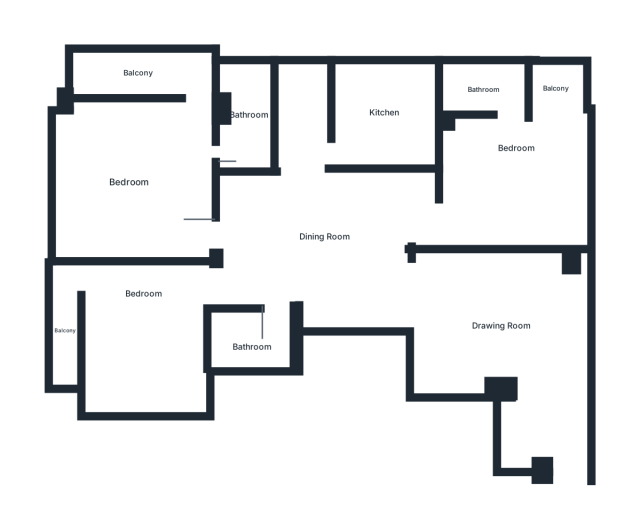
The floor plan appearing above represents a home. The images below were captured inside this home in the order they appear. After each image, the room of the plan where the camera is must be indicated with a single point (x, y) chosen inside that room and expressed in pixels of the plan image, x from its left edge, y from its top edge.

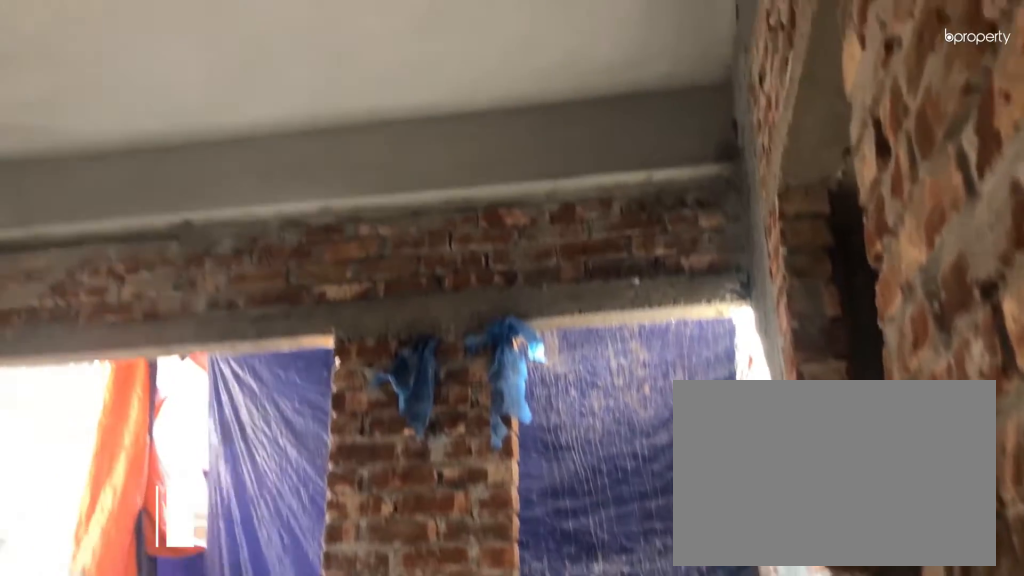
(128, 180)
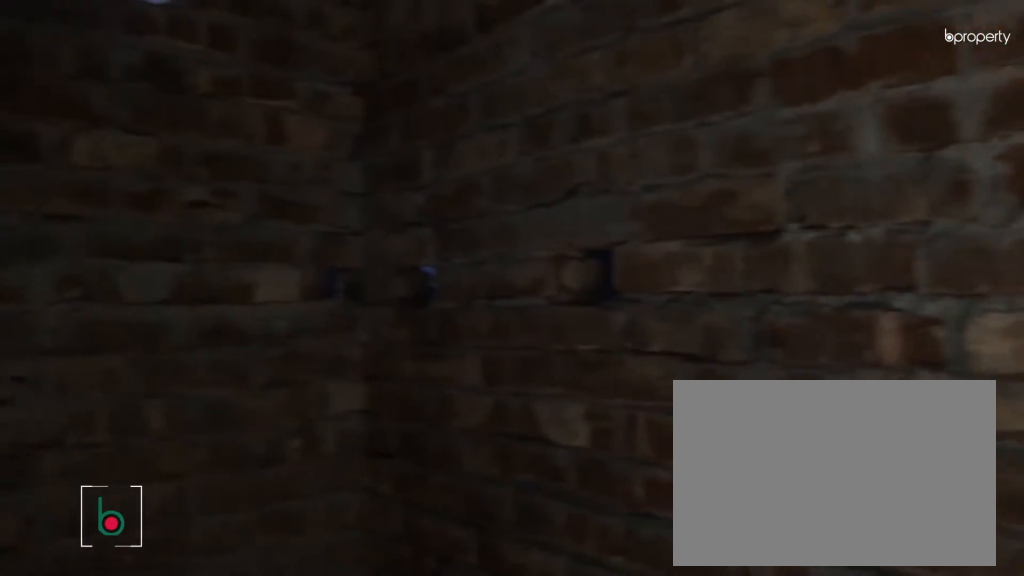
(245, 113)
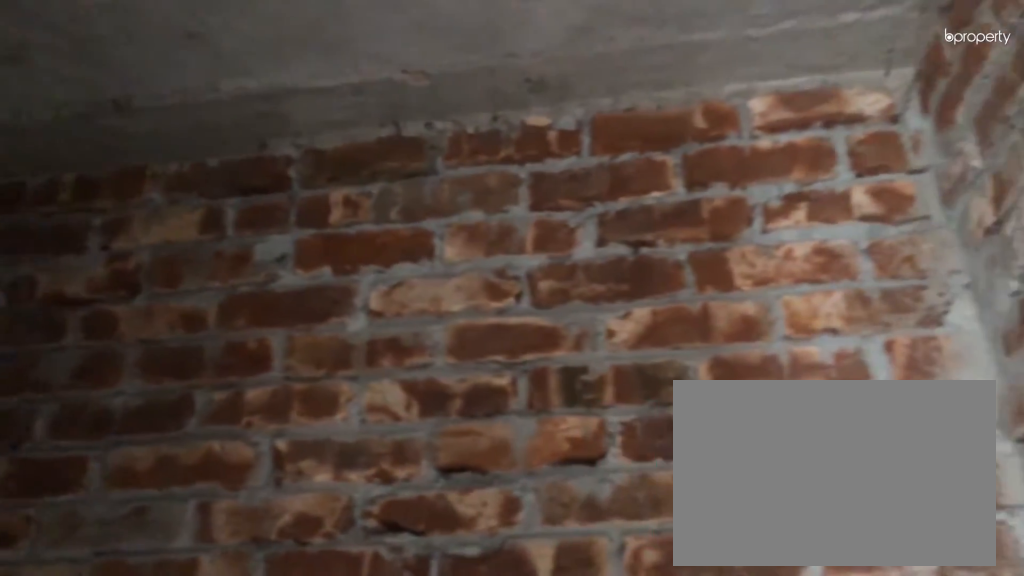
(245, 113)
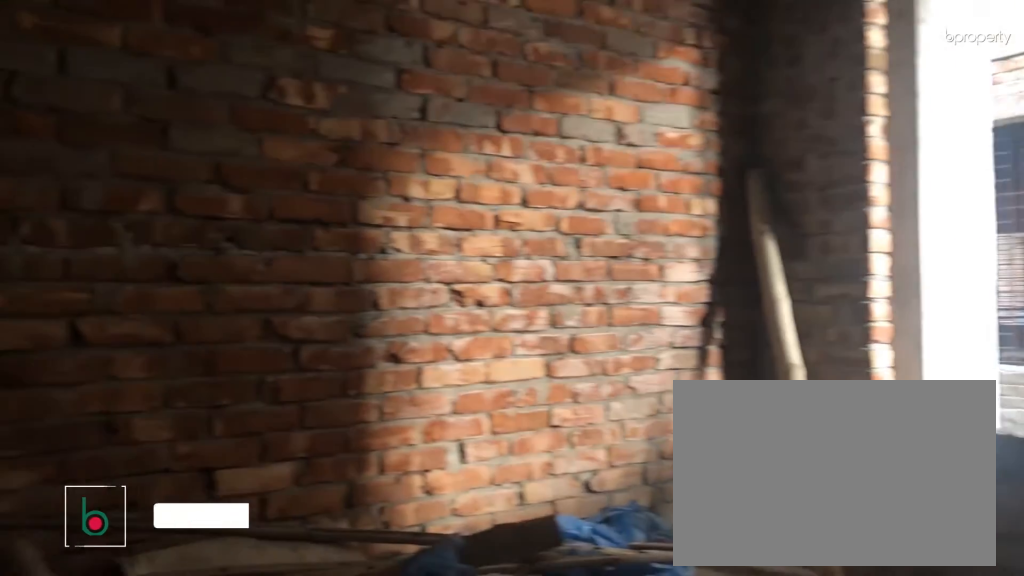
(141, 342)
